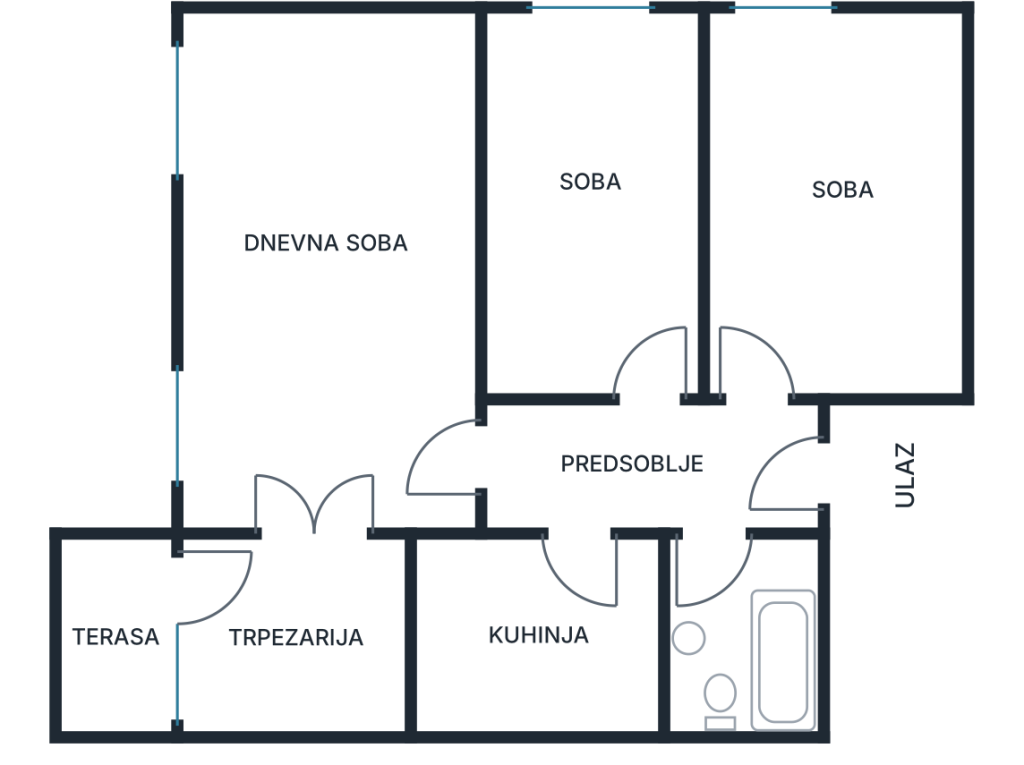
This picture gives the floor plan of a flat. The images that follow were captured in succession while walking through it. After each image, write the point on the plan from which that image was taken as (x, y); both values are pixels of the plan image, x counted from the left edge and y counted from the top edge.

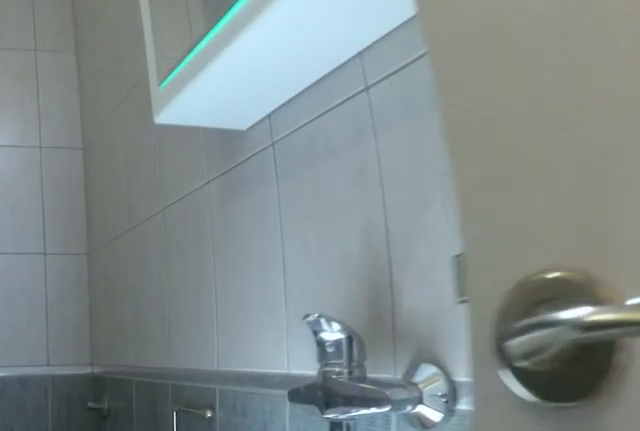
(701, 560)
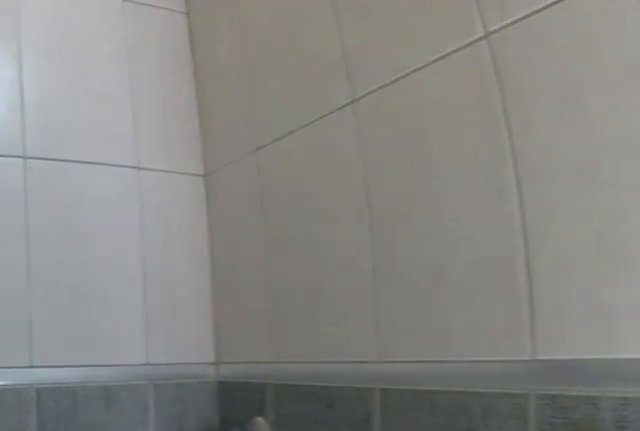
(704, 642)
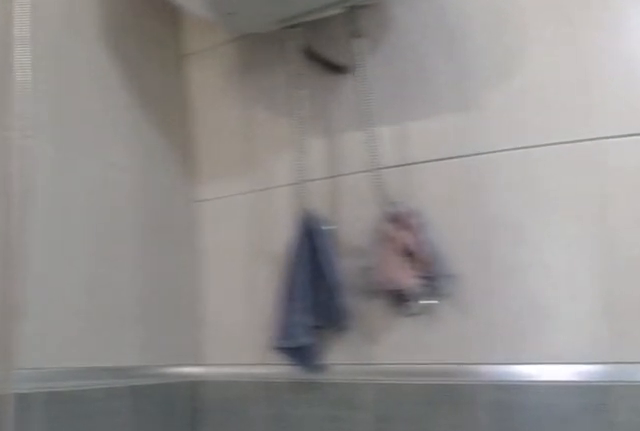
(681, 660)
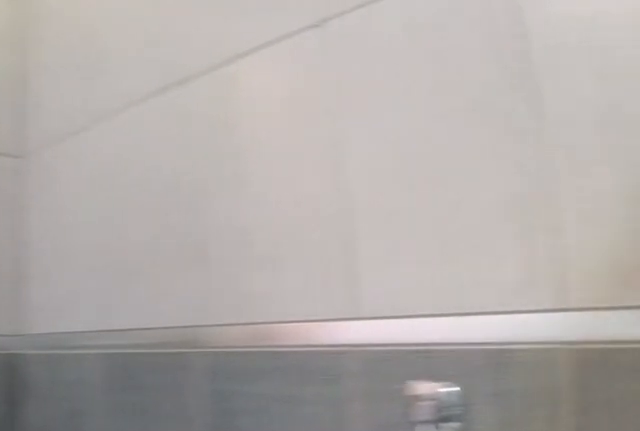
(687, 679)
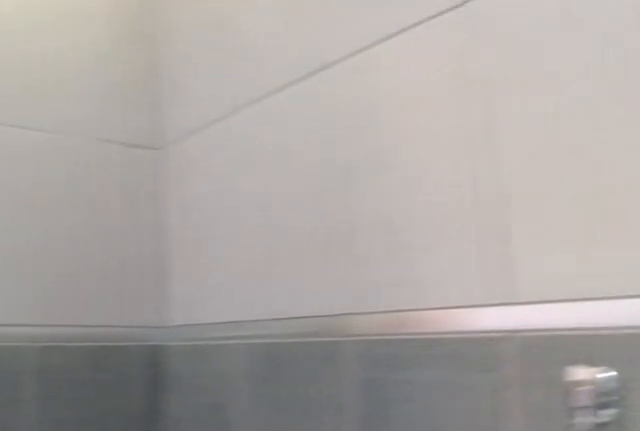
(689, 678)
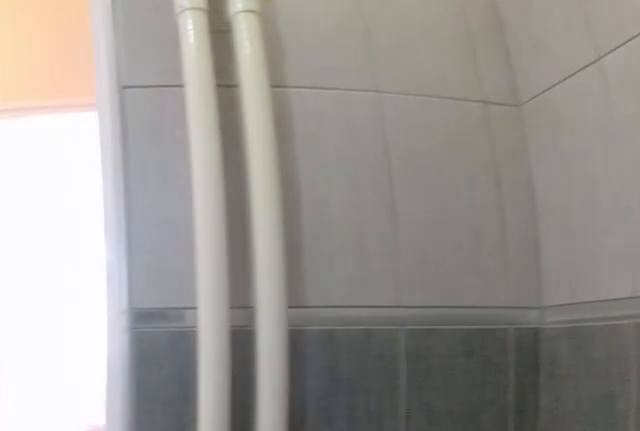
(703, 673)
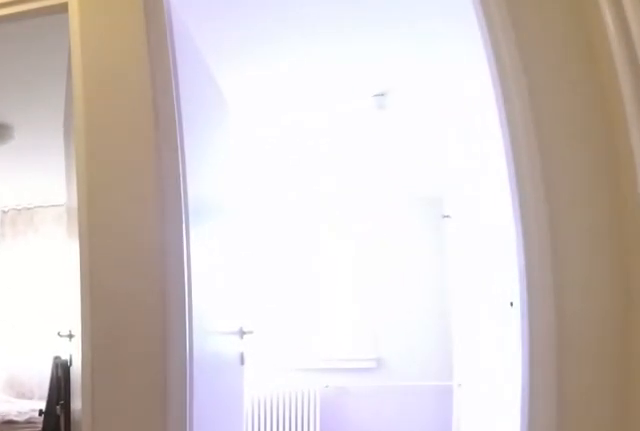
(703, 554)
